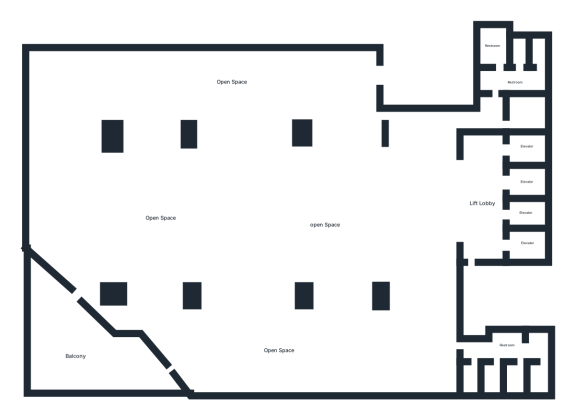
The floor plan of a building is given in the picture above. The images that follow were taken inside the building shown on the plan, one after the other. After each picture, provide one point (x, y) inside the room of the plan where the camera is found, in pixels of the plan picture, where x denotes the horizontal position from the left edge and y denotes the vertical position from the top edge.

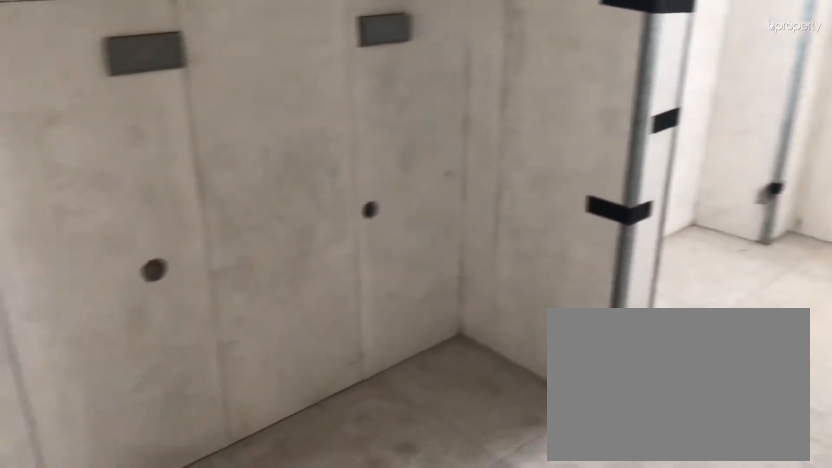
(506, 346)
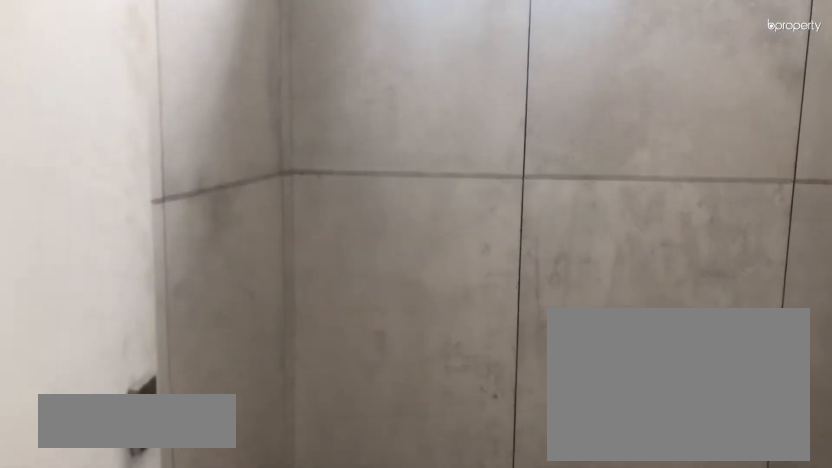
(467, 380)
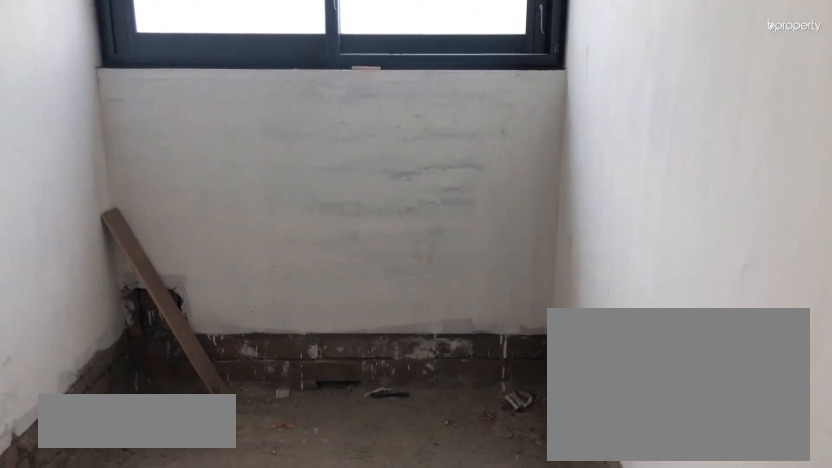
(524, 110)
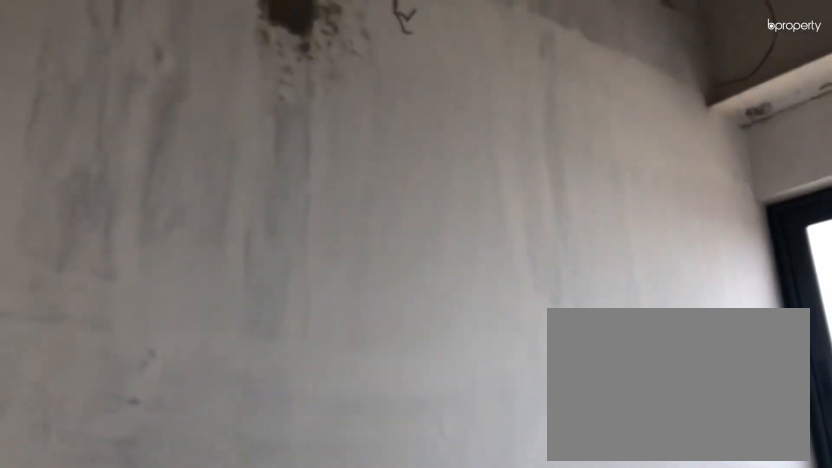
(524, 110)
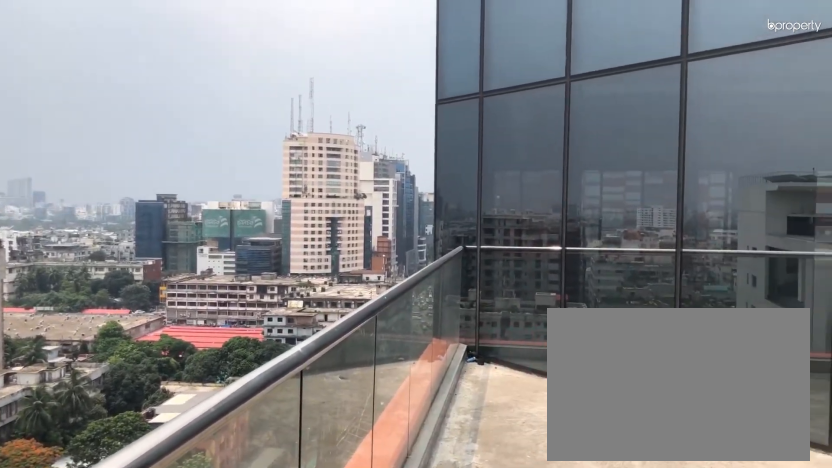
(71, 352)
